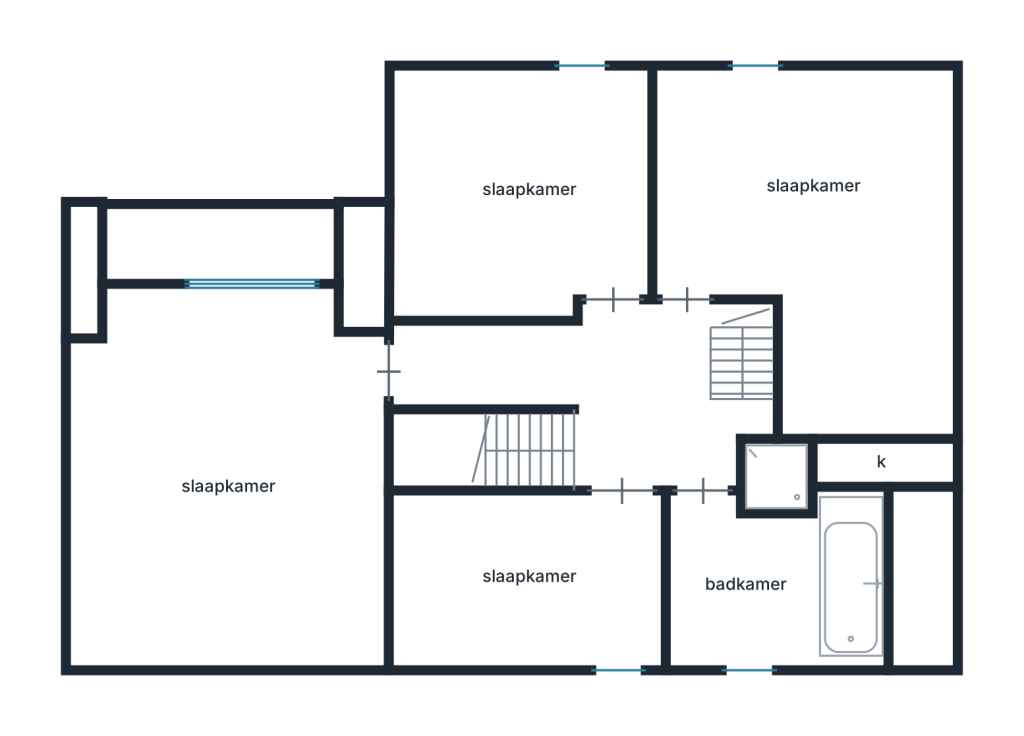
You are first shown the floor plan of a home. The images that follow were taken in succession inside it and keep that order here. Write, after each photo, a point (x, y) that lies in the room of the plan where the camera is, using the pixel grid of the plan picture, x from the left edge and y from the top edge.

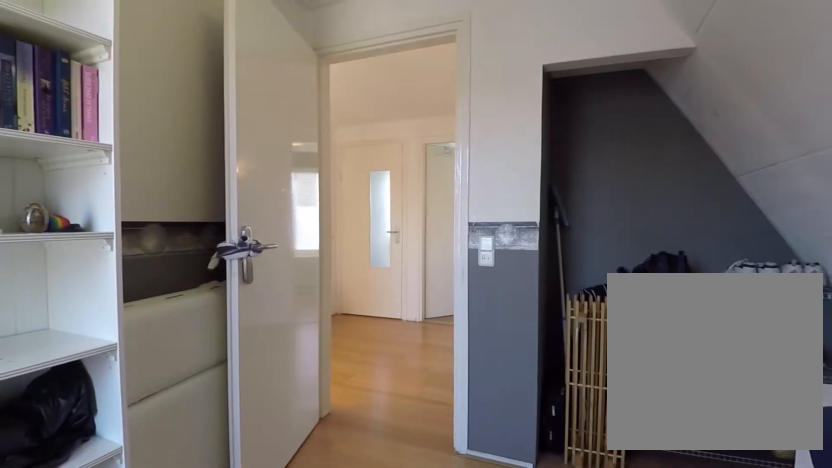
(520, 196)
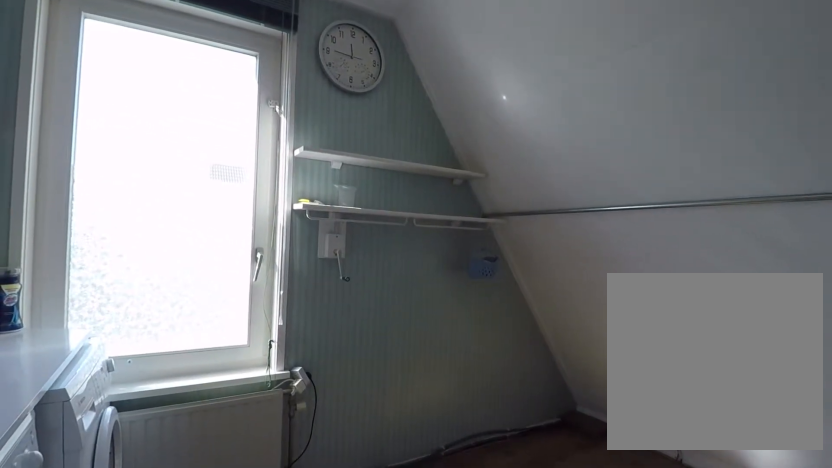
(531, 581)
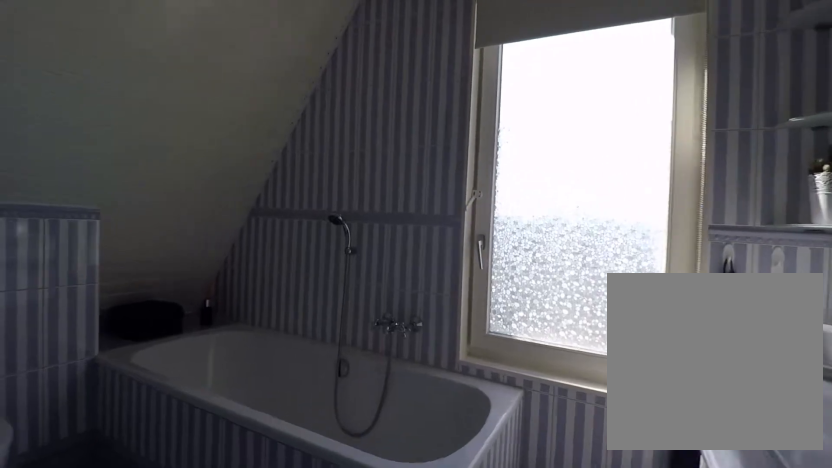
(778, 570)
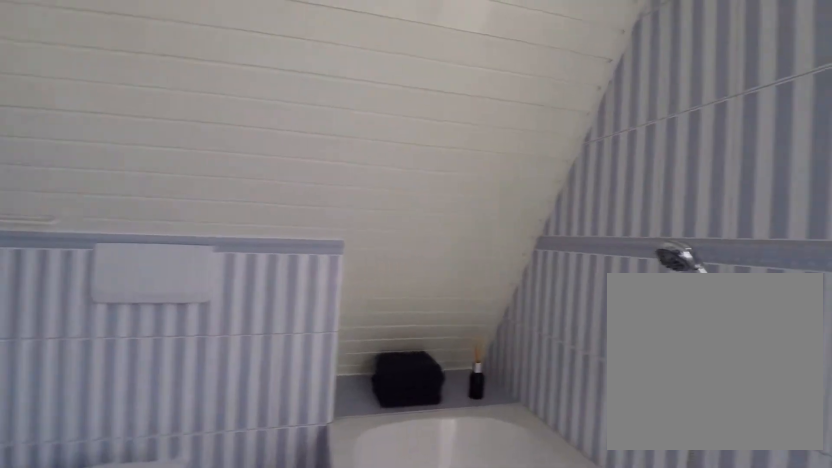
(778, 570)
